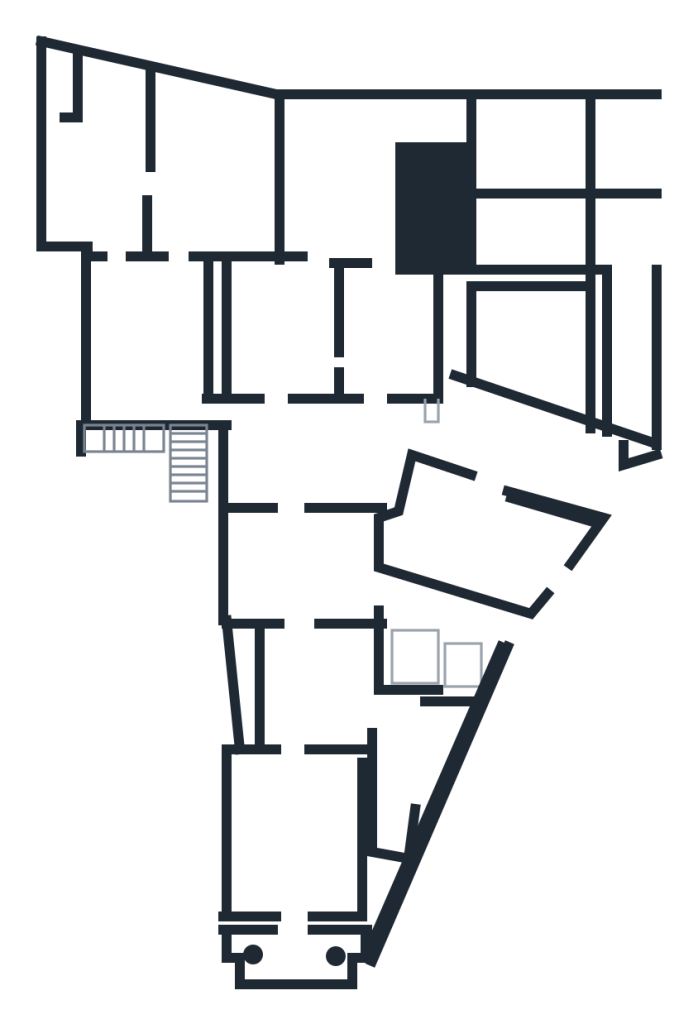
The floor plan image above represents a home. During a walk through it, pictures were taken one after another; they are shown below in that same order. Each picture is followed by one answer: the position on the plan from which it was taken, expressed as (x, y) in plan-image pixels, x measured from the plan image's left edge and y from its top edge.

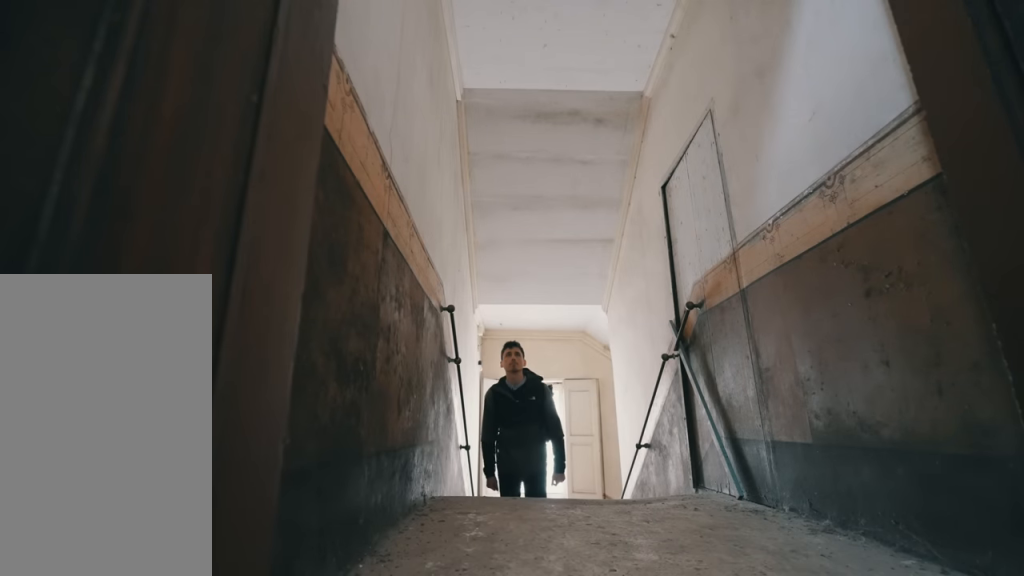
(440, 645)
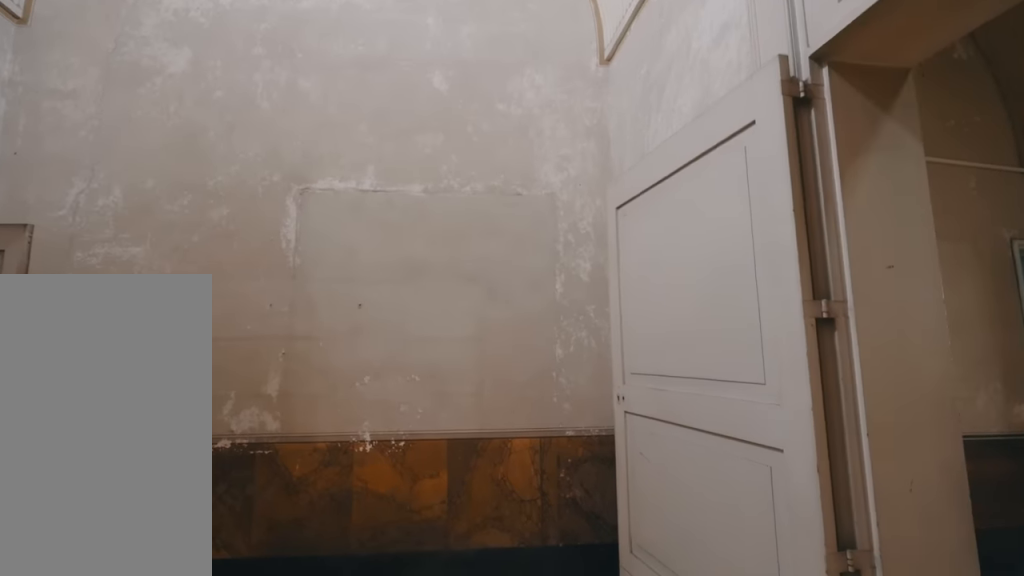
(294, 569)
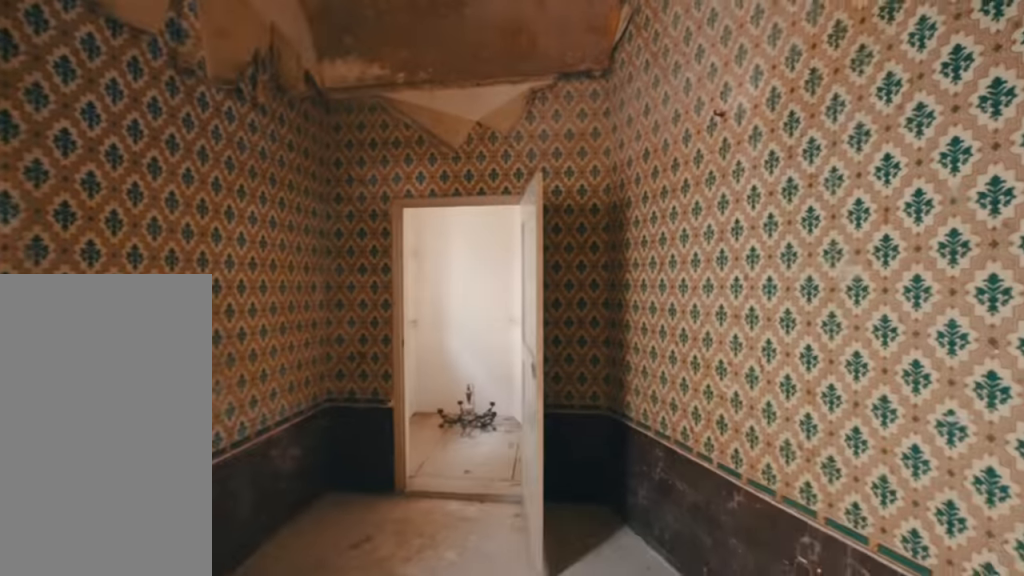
(399, 767)
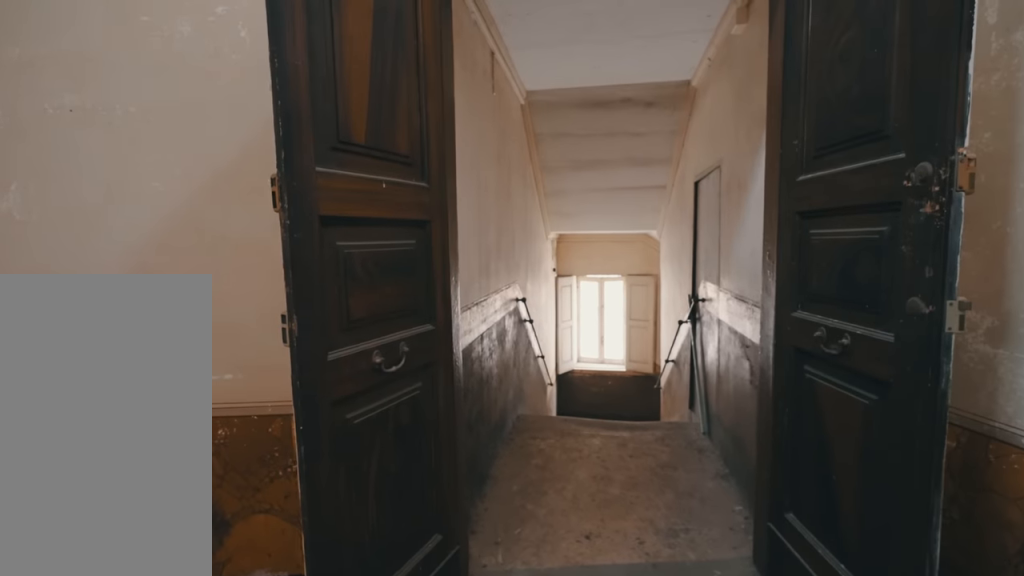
(299, 576)
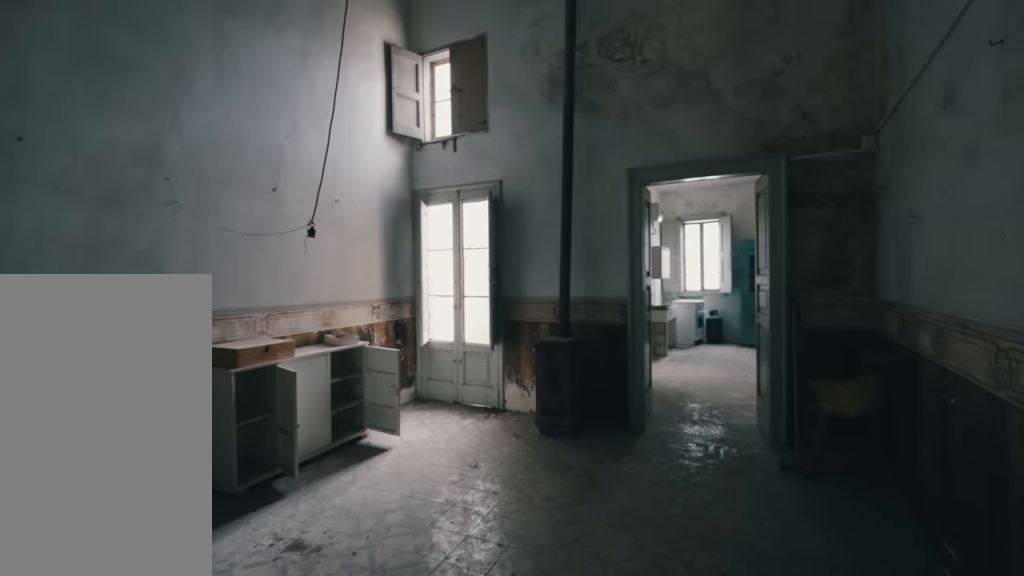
(150, 348)
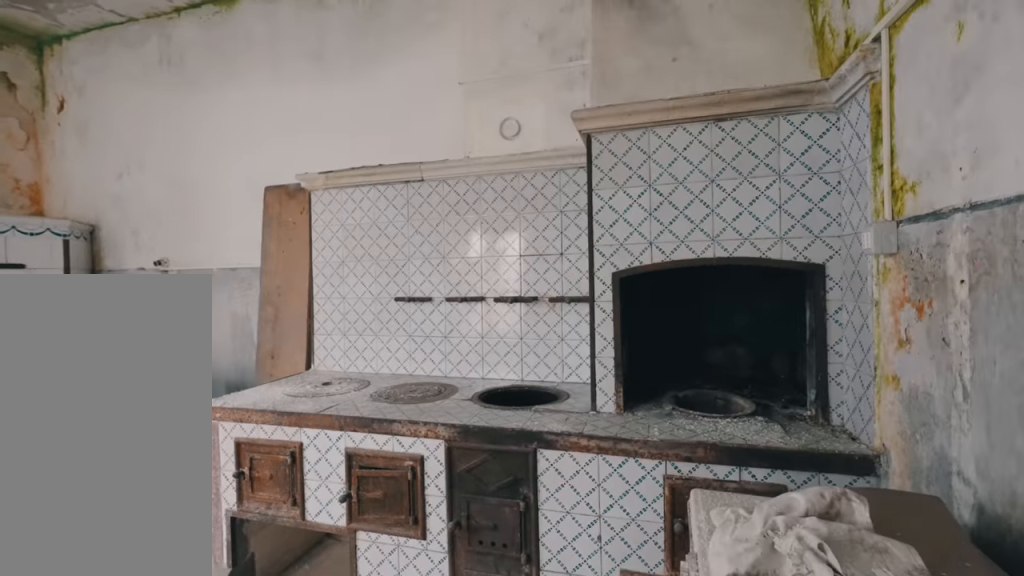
(191, 183)
